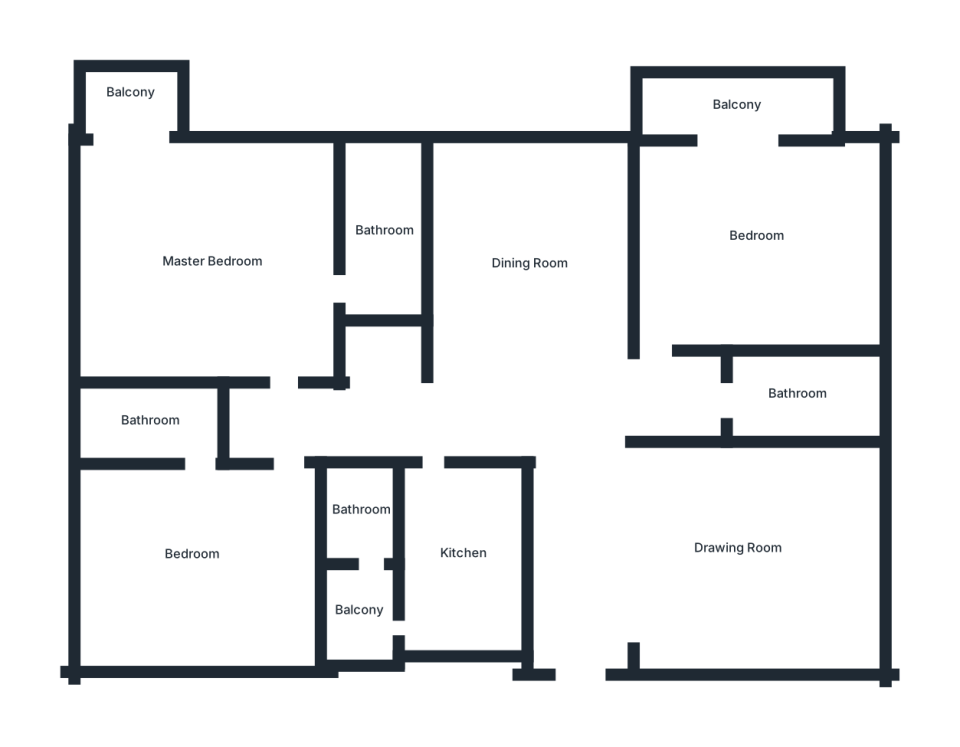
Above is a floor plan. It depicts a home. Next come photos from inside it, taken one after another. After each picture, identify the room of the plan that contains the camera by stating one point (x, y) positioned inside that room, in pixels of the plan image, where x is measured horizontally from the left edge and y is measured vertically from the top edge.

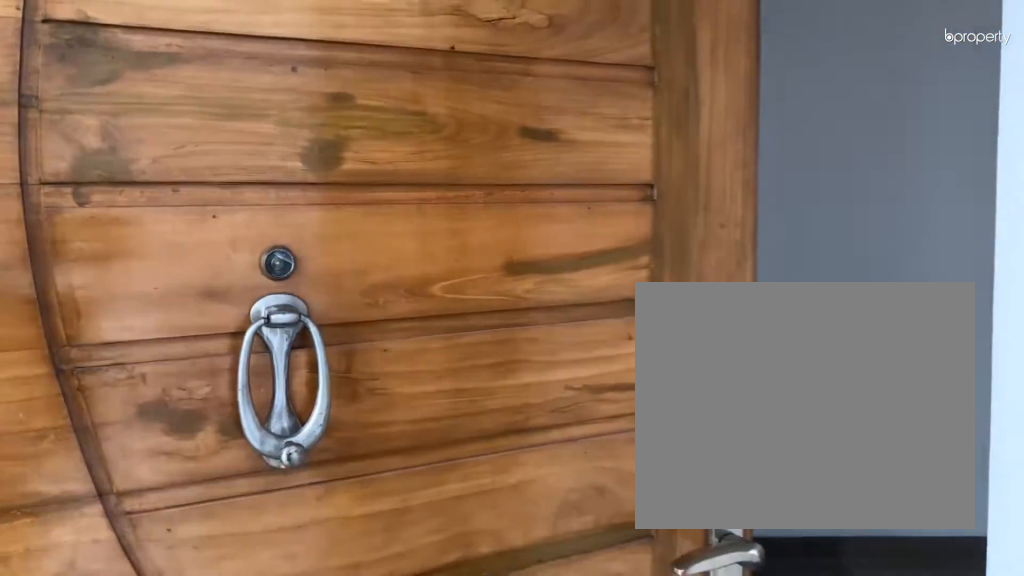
(583, 660)
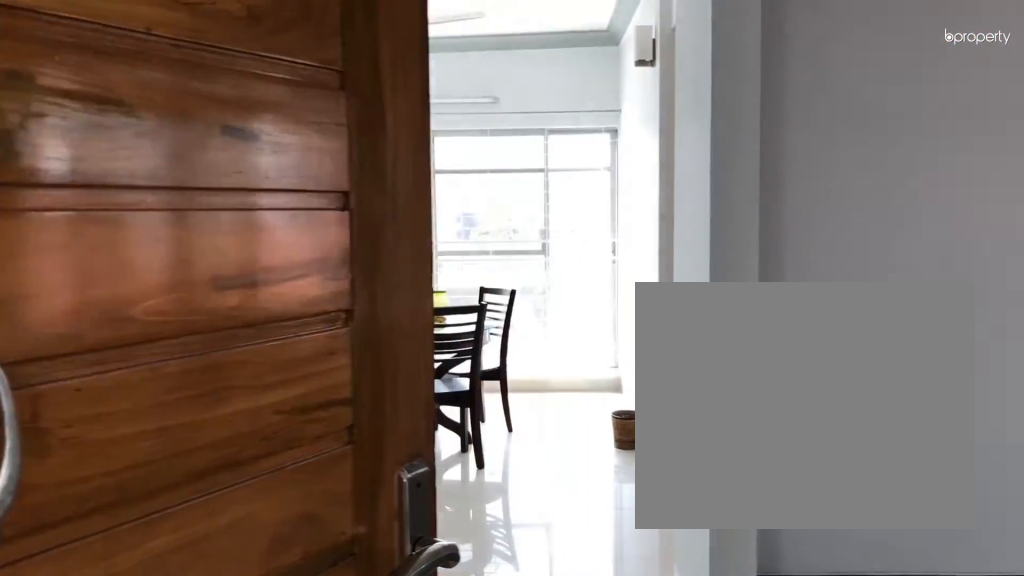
(583, 660)
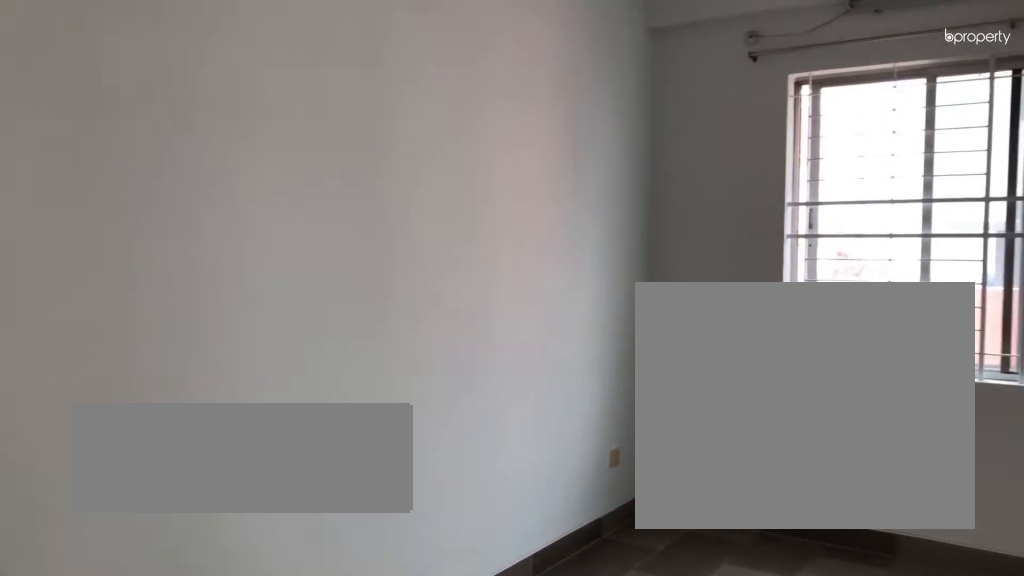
(730, 545)
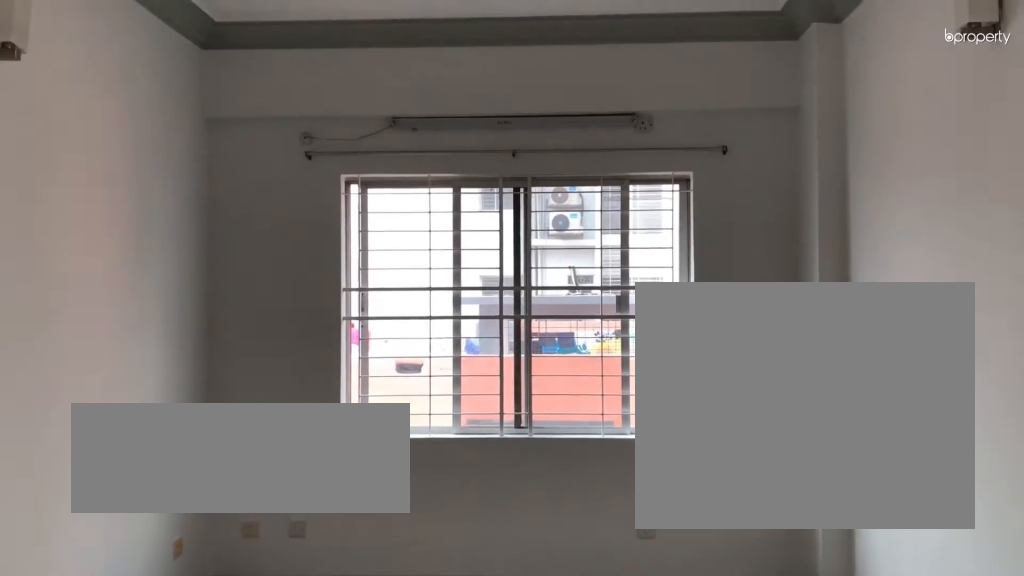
(730, 545)
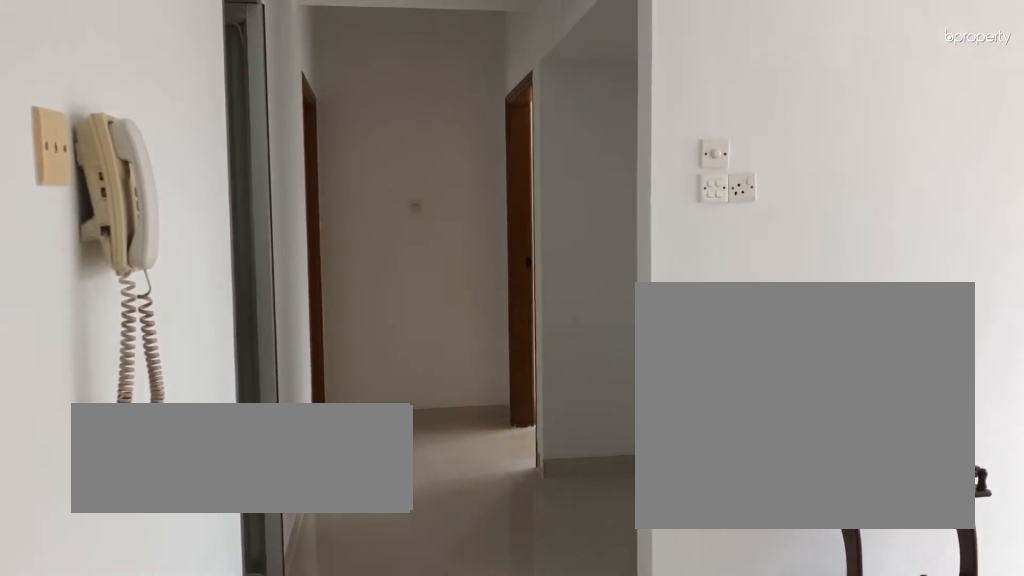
(530, 260)
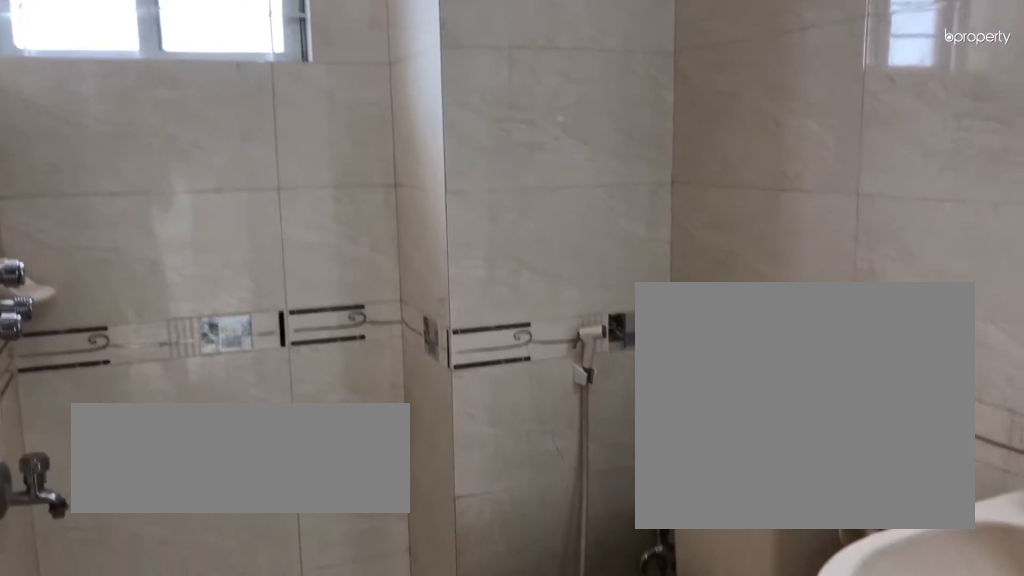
(797, 393)
